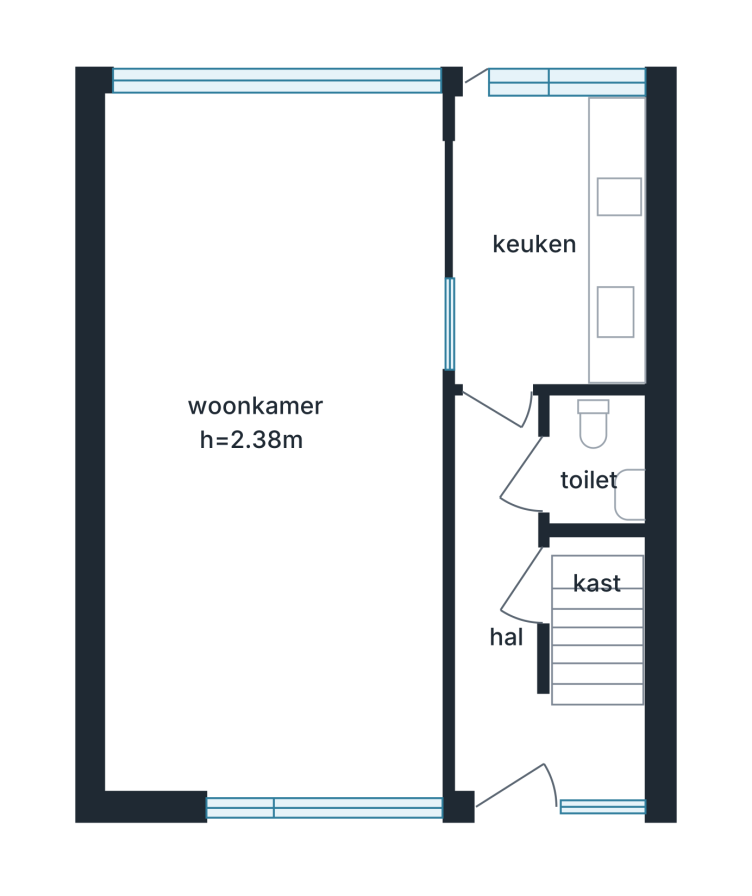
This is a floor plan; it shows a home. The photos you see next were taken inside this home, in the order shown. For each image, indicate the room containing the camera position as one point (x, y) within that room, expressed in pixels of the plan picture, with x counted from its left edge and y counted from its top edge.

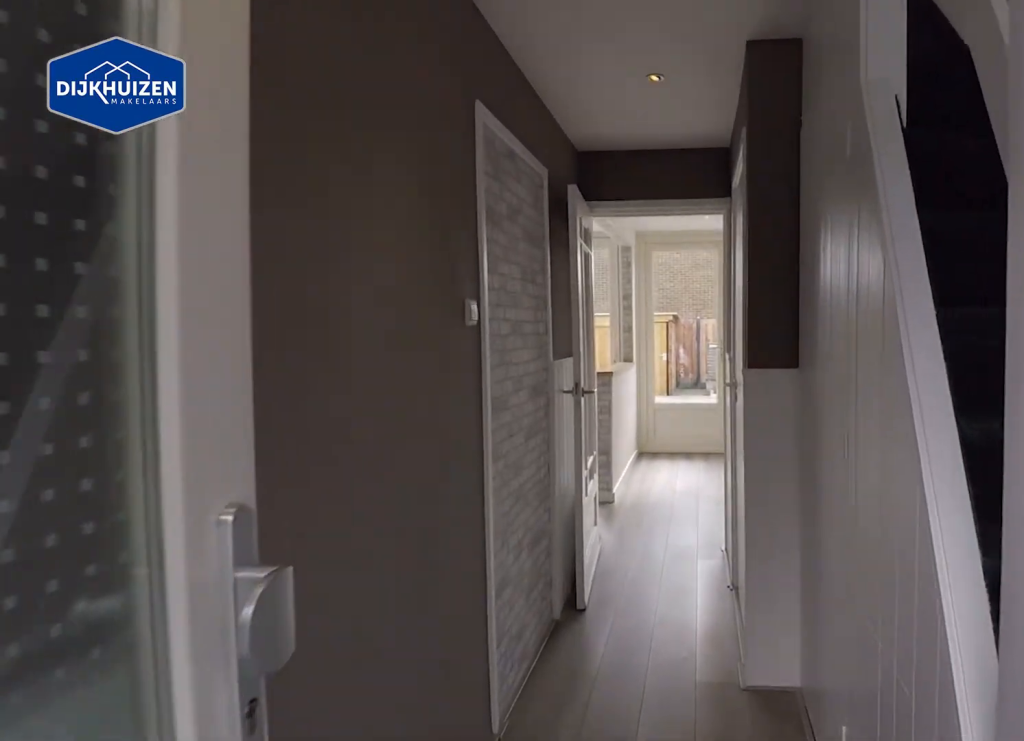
(517, 629)
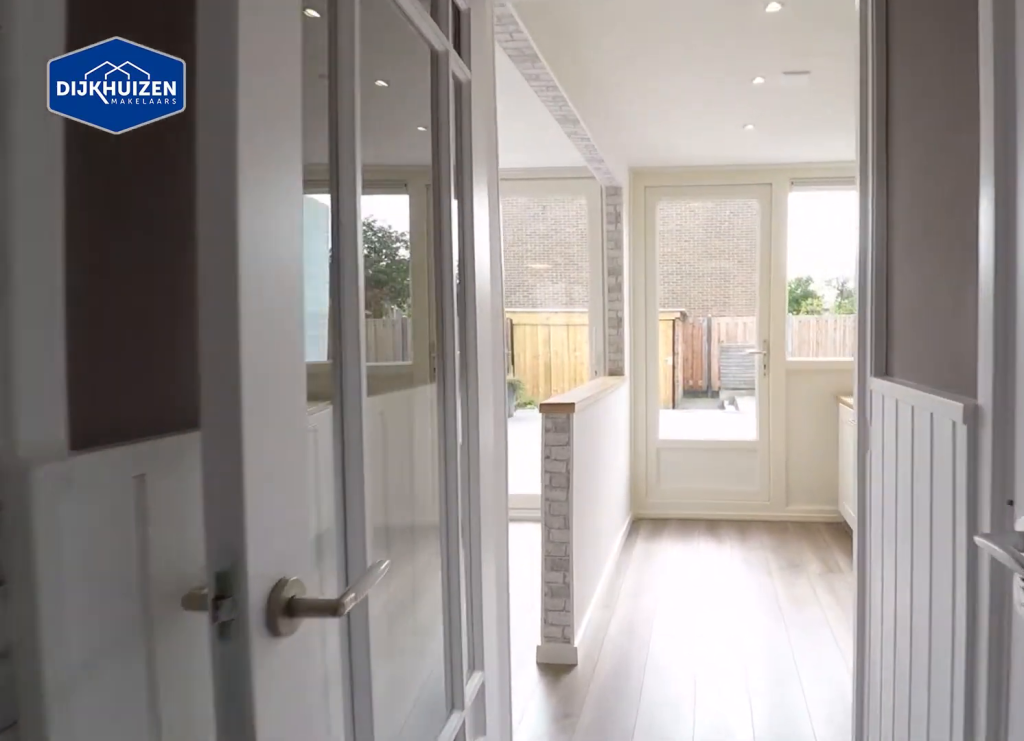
(517, 629)
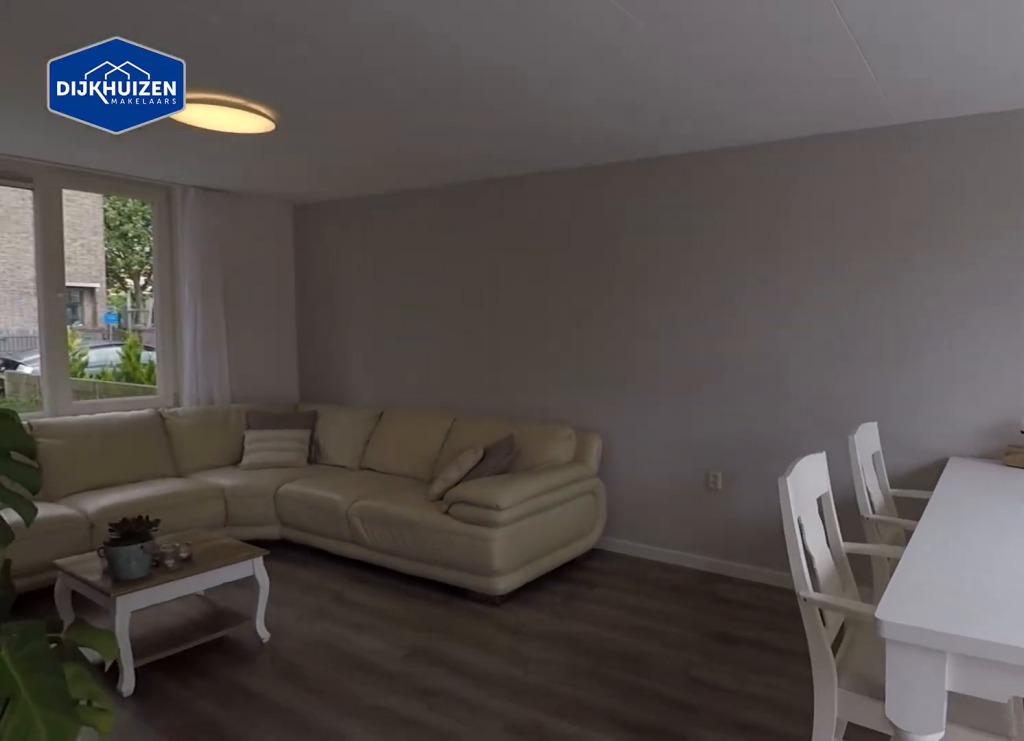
(200, 297)
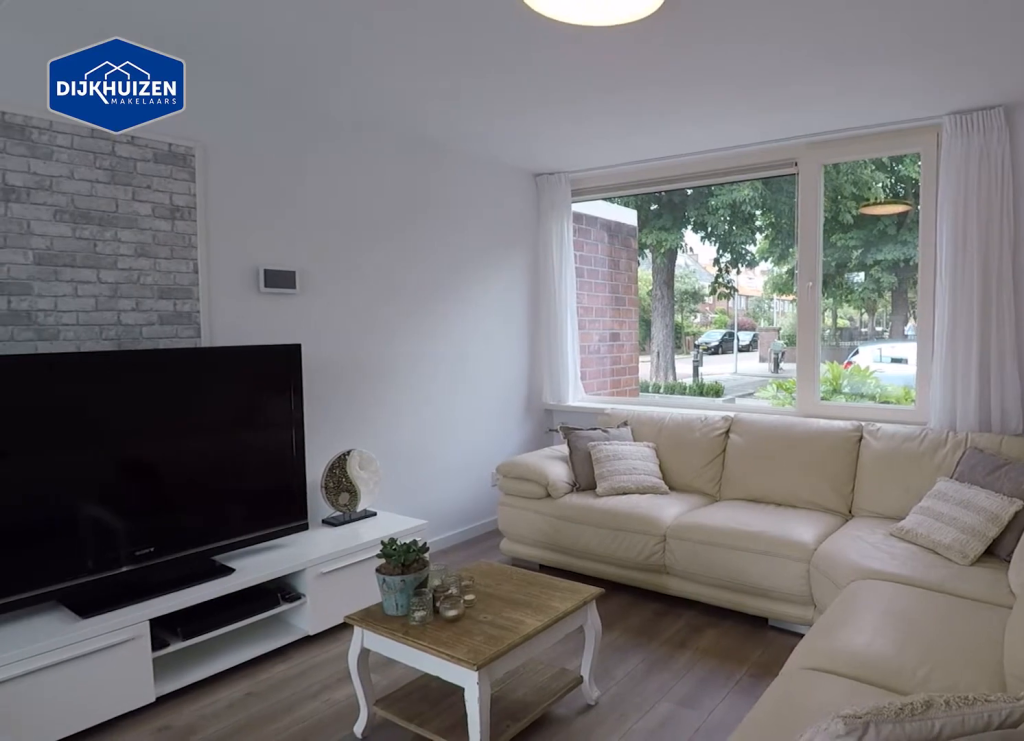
(200, 297)
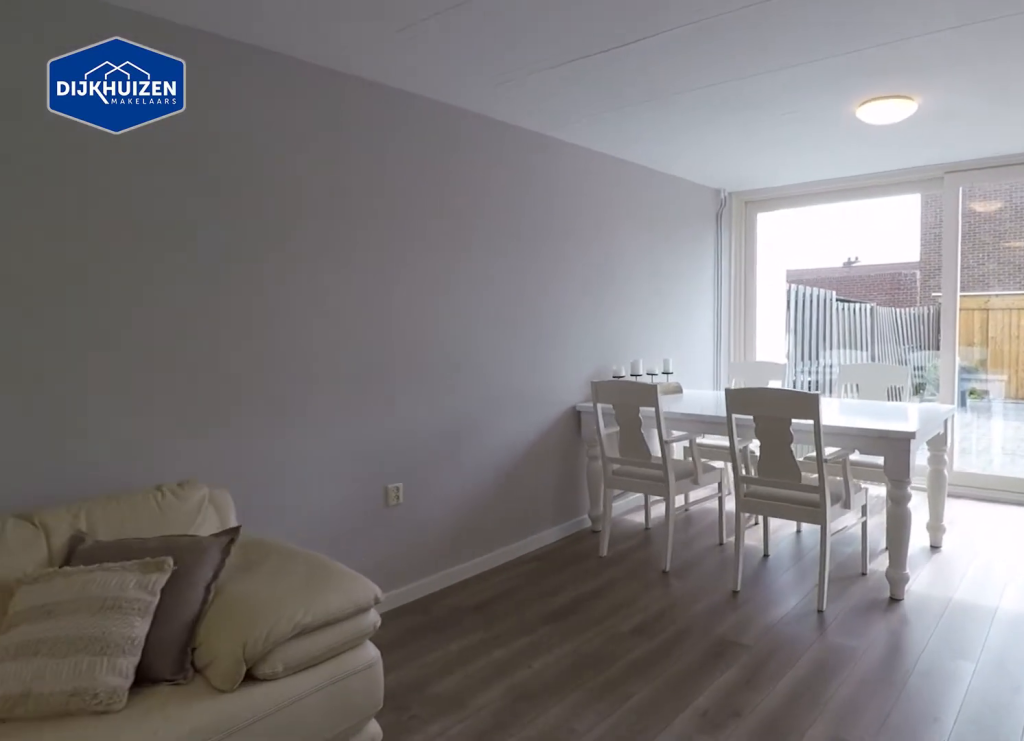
(226, 158)
